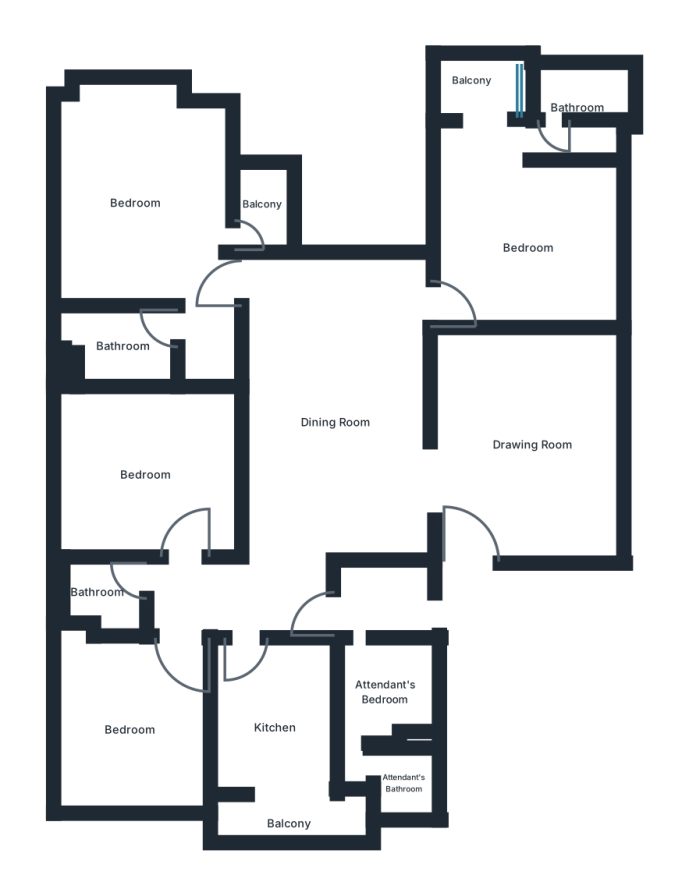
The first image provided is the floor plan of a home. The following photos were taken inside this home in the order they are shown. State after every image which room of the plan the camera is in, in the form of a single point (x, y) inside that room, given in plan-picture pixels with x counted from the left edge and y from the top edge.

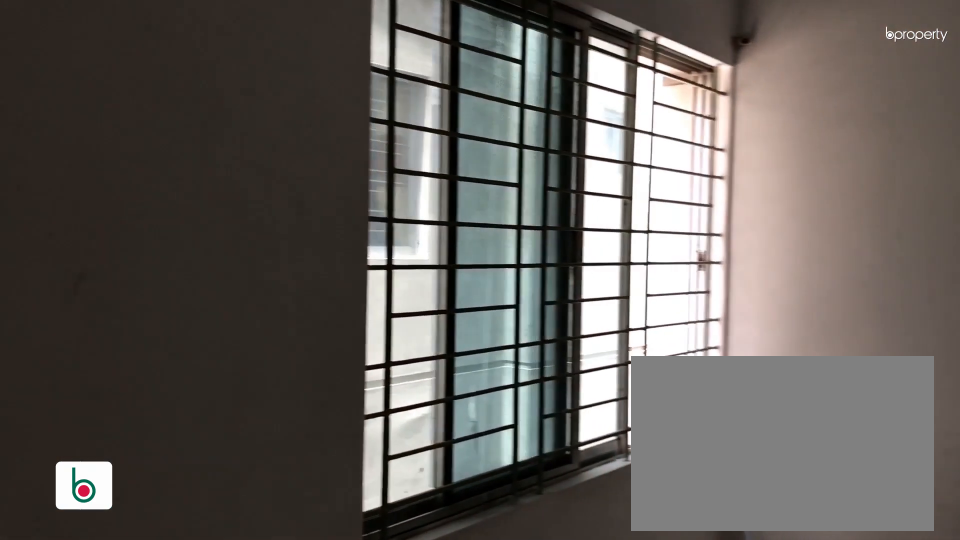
(531, 447)
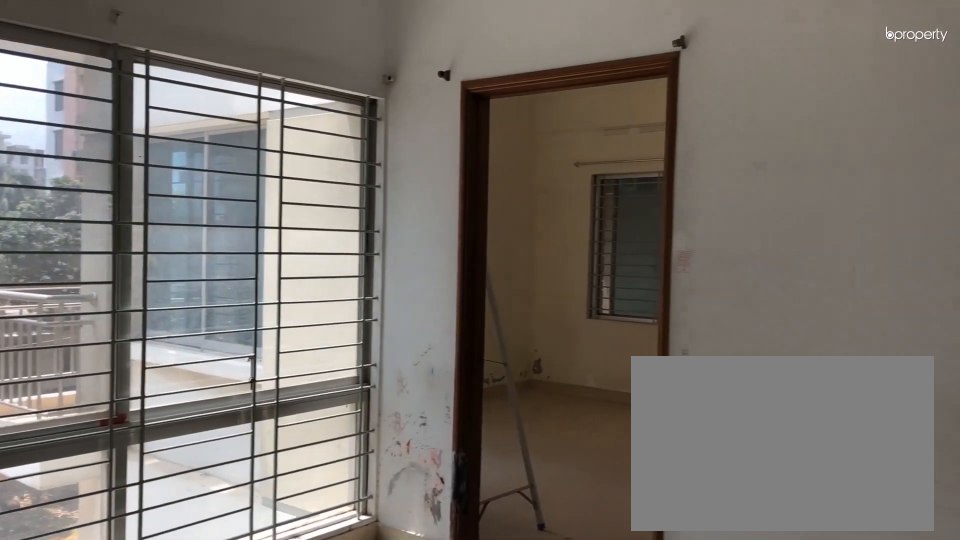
(333, 422)
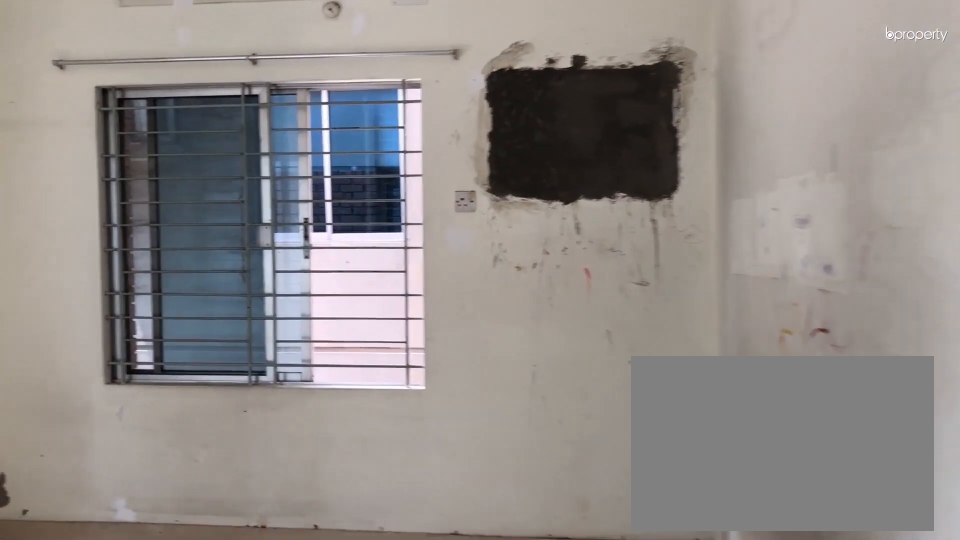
(527, 250)
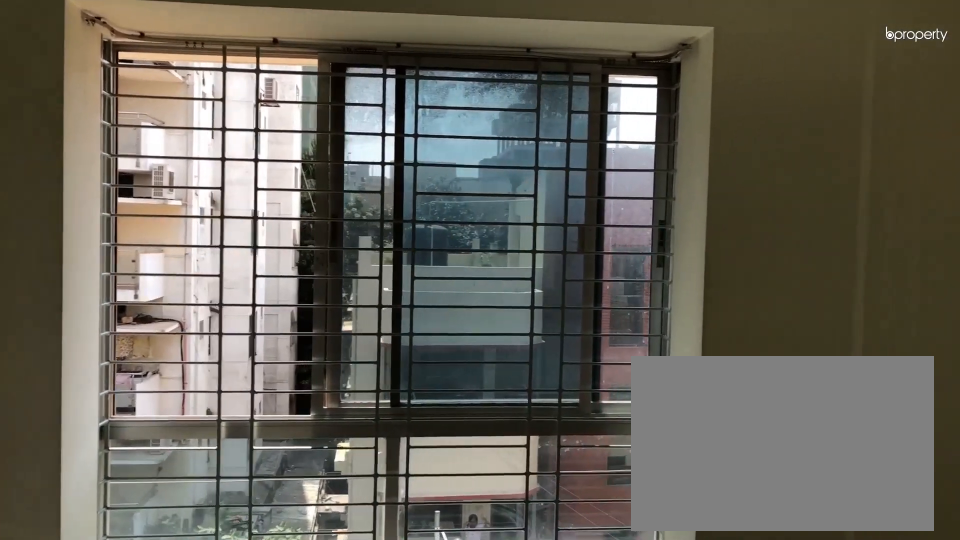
(131, 204)
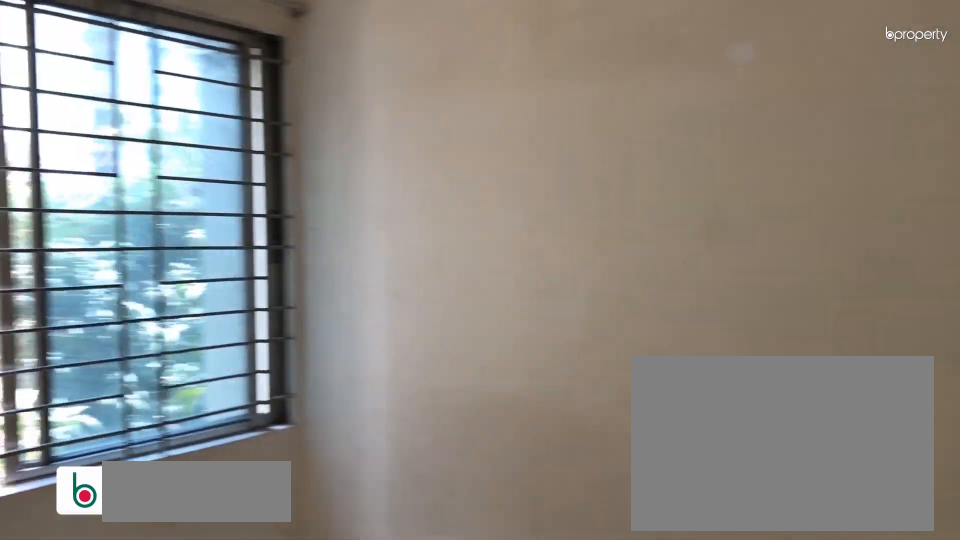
(144, 476)
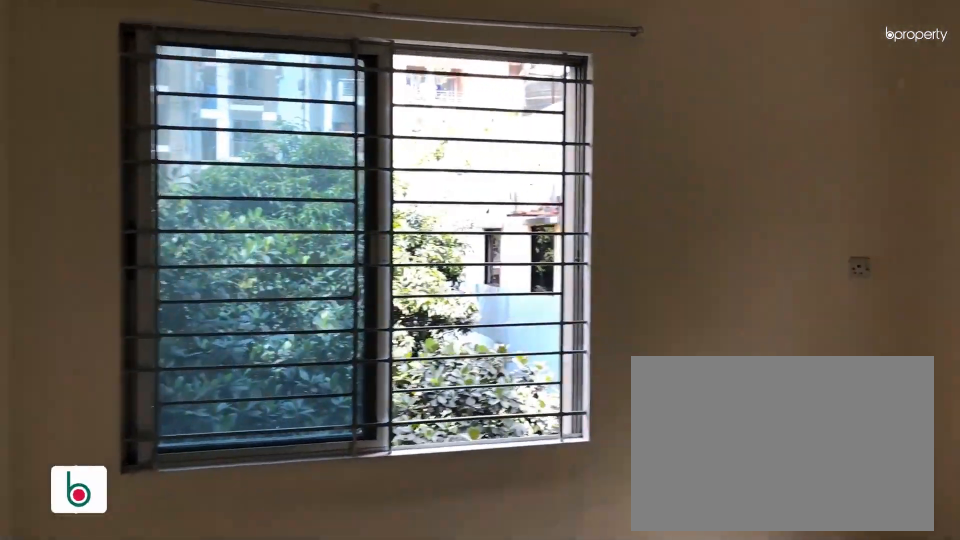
(128, 731)
